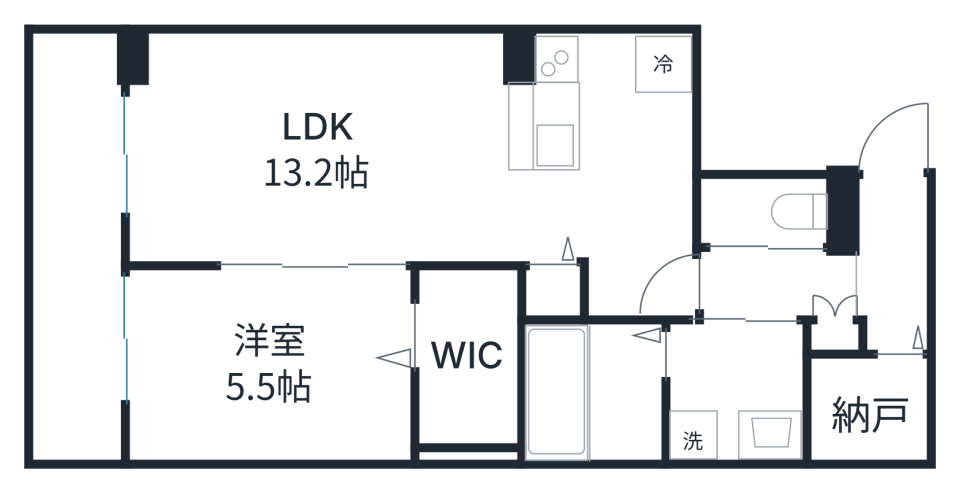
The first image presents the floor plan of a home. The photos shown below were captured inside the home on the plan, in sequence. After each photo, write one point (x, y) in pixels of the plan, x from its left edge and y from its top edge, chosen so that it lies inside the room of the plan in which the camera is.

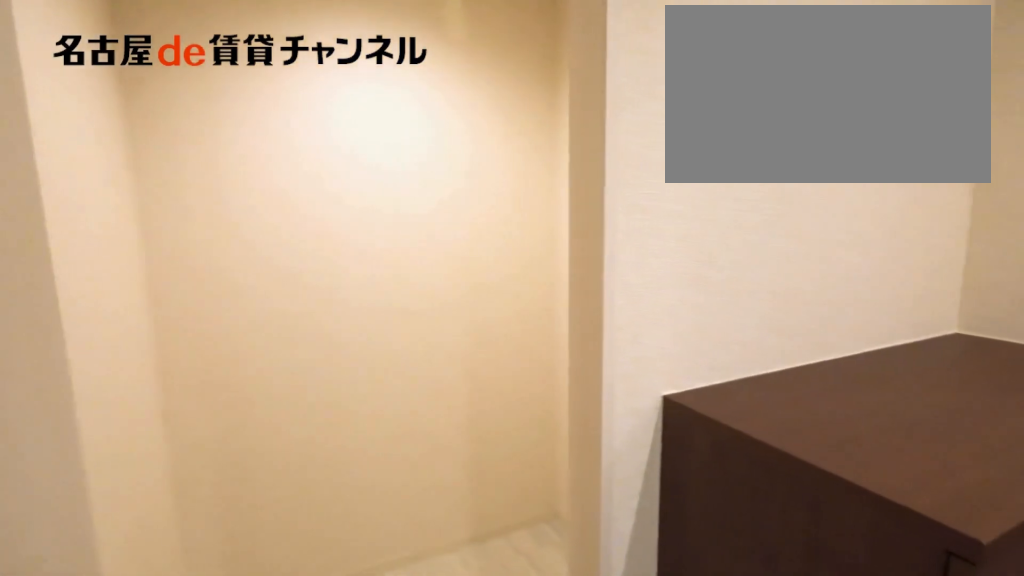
(866, 407)
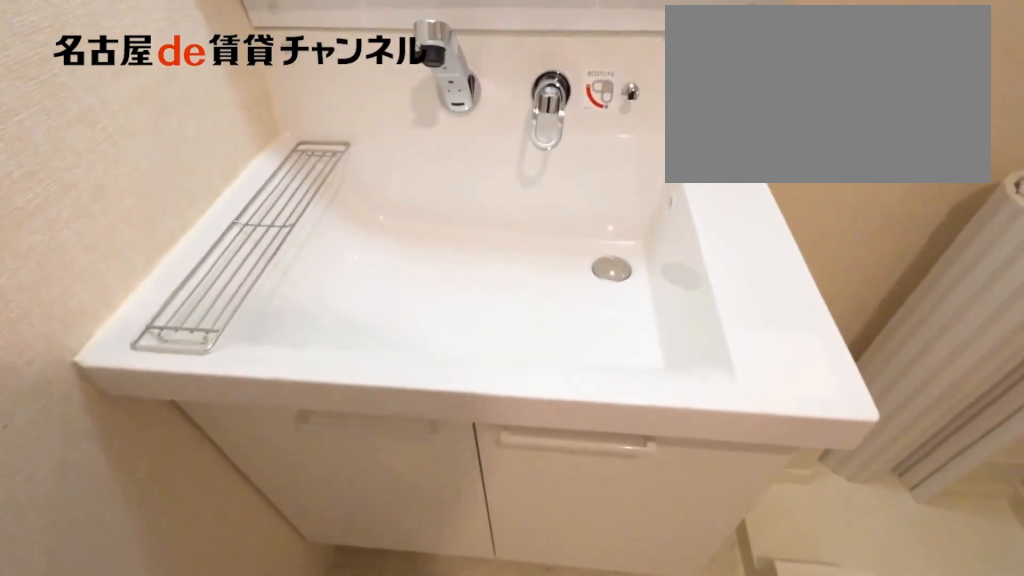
(734, 389)
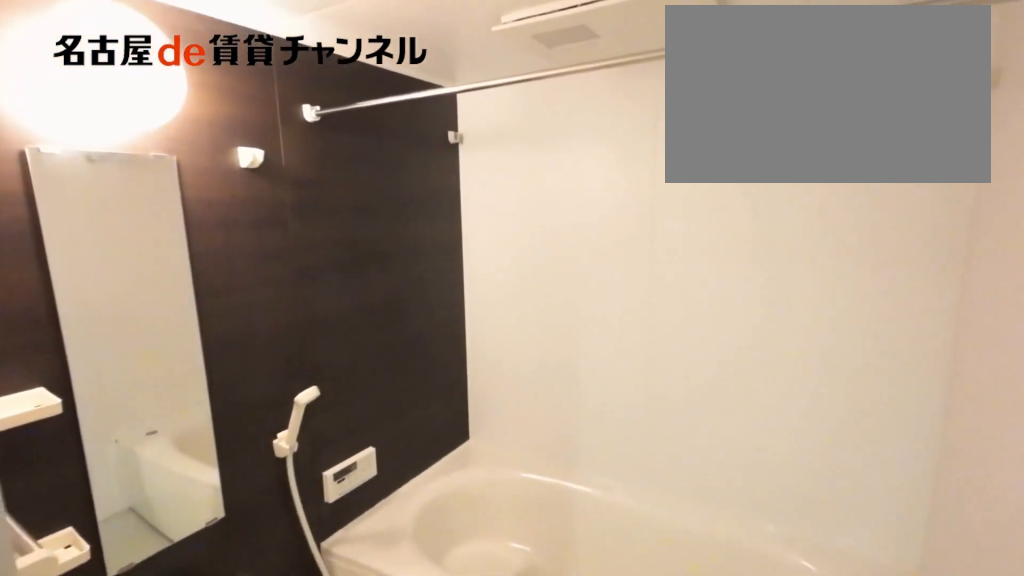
(591, 390)
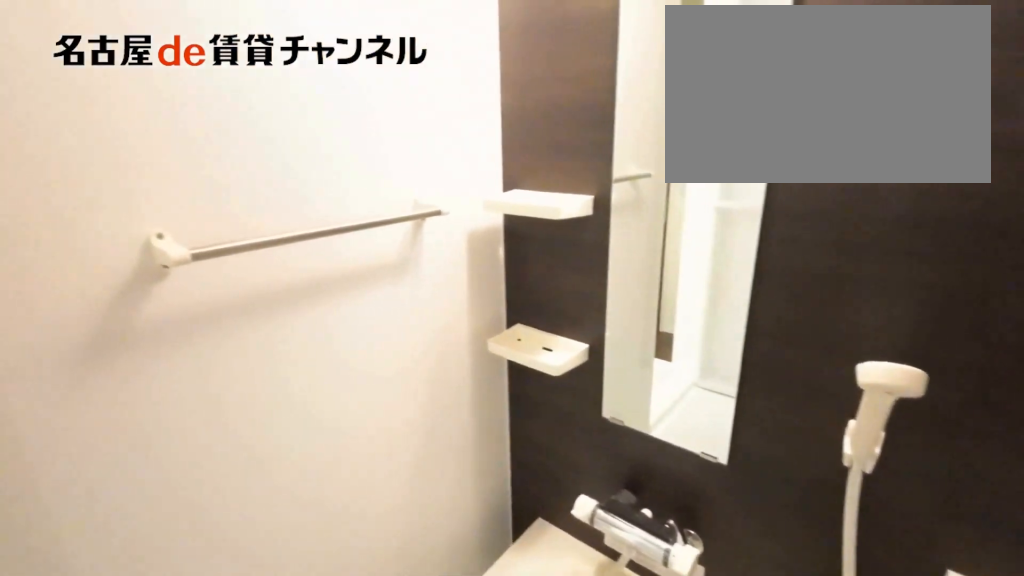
(591, 390)
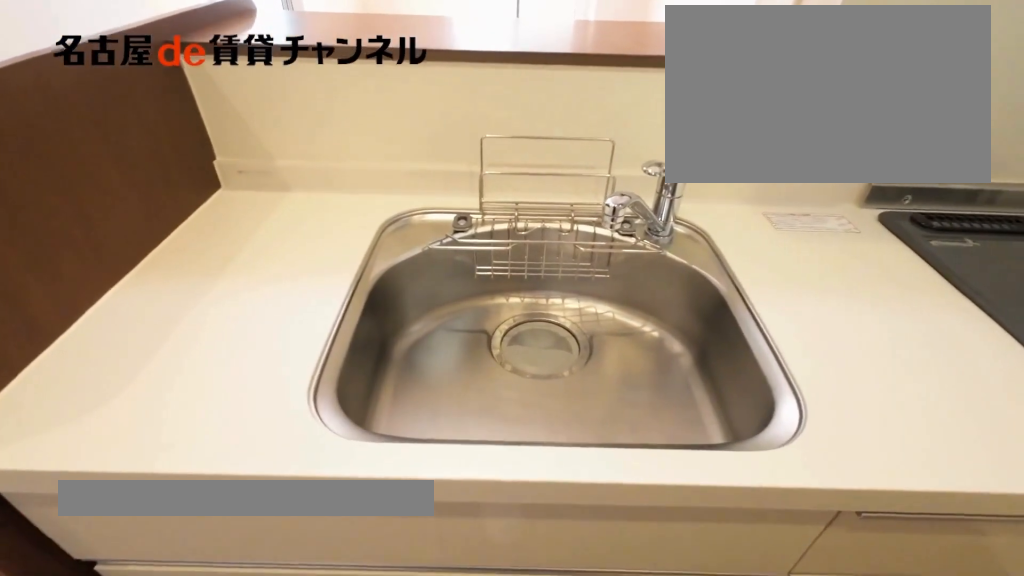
(548, 111)
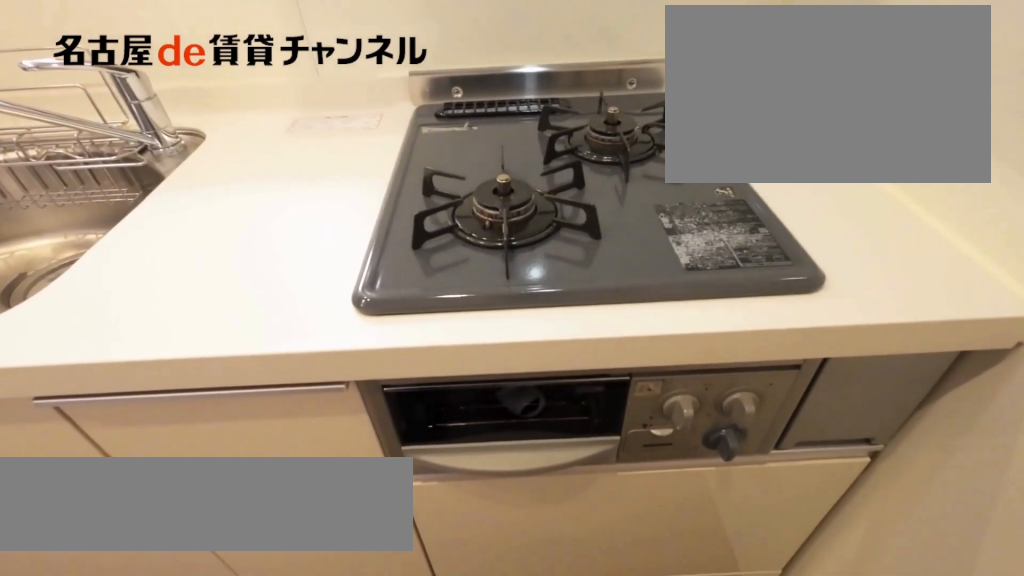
(548, 111)
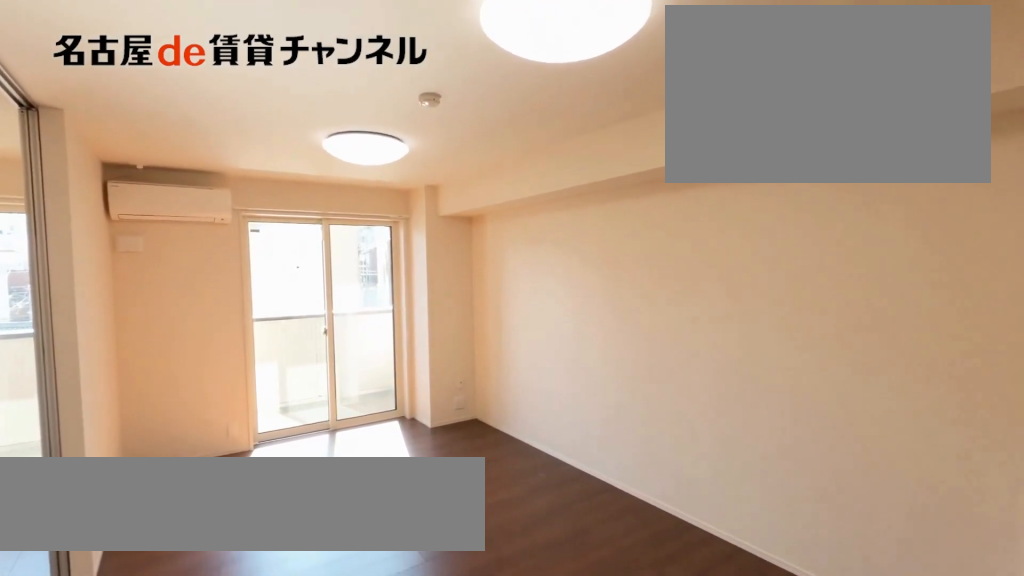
(371, 158)
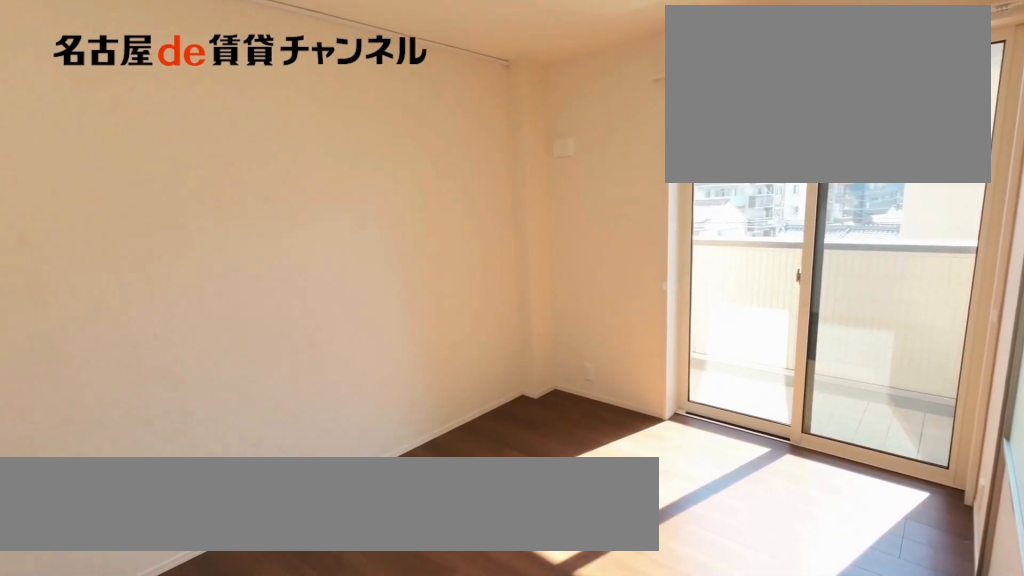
(265, 362)
